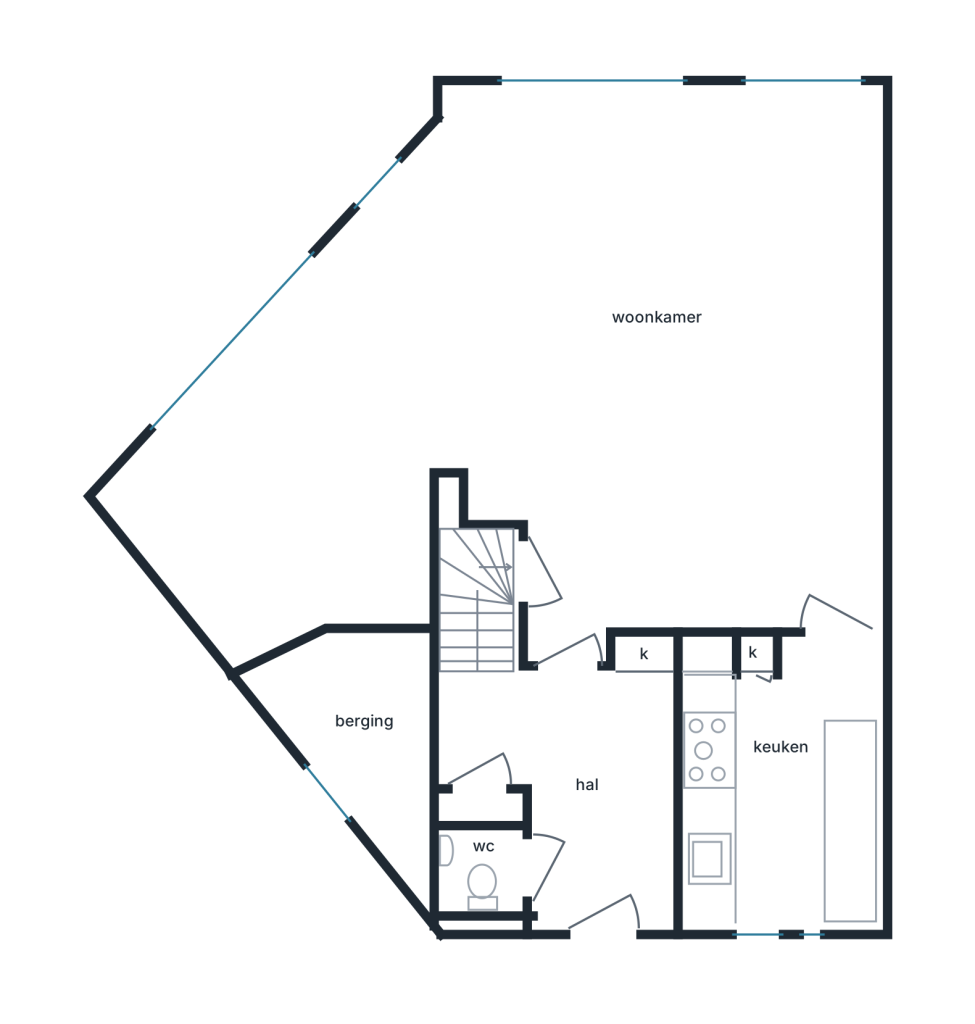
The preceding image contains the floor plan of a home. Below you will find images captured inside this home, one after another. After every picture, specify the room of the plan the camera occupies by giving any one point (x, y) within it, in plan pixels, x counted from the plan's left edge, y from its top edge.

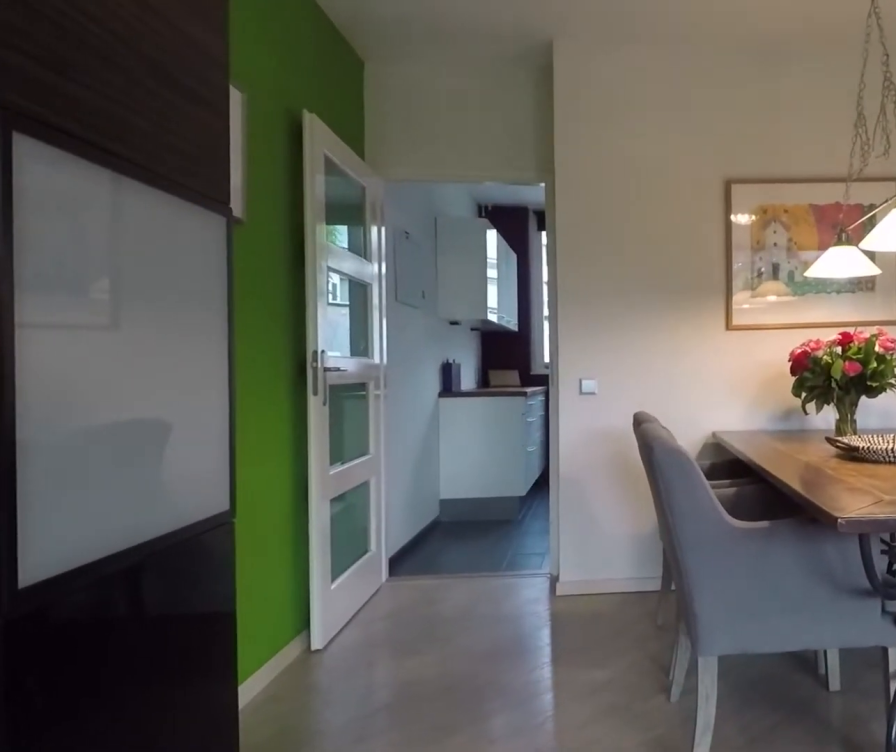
(626, 468)
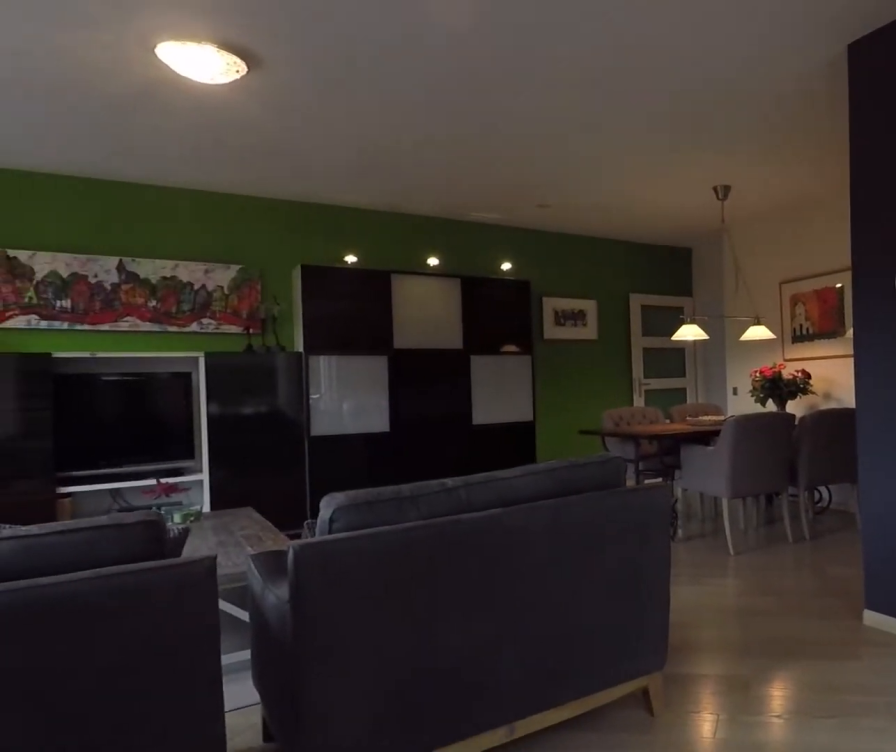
(626, 468)
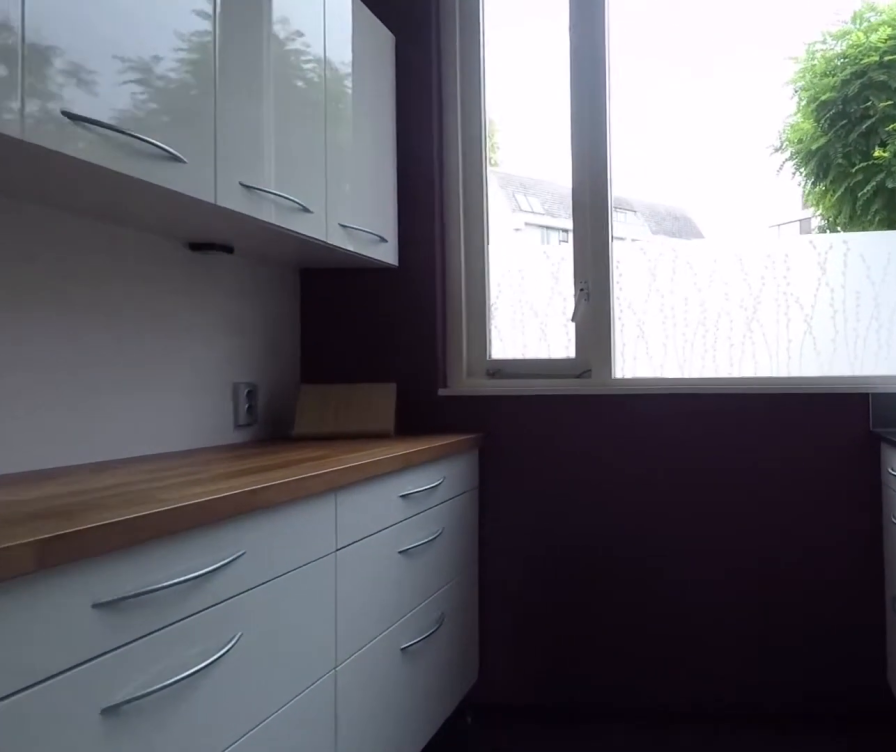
(783, 790)
